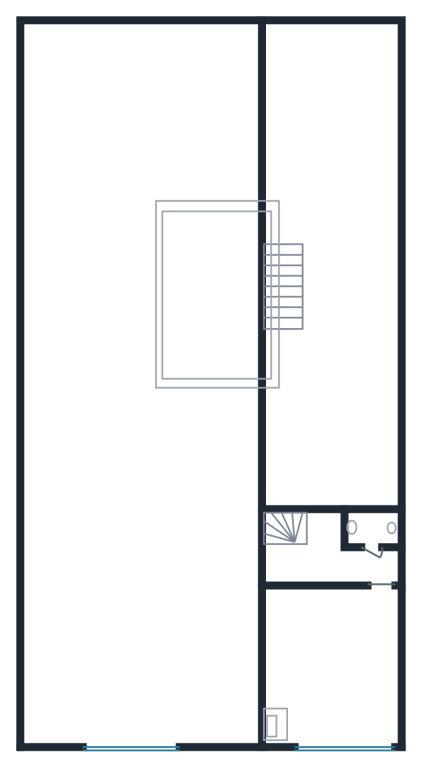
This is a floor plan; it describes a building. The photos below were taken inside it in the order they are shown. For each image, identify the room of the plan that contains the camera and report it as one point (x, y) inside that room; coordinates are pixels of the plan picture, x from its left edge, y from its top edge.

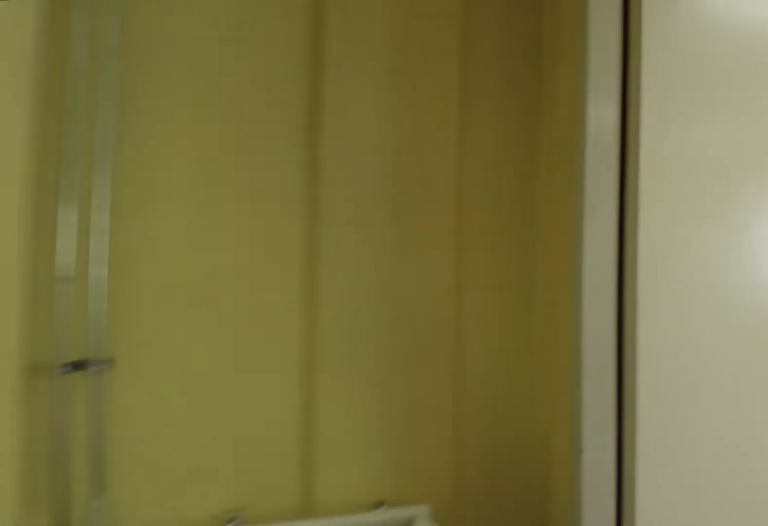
(326, 556)
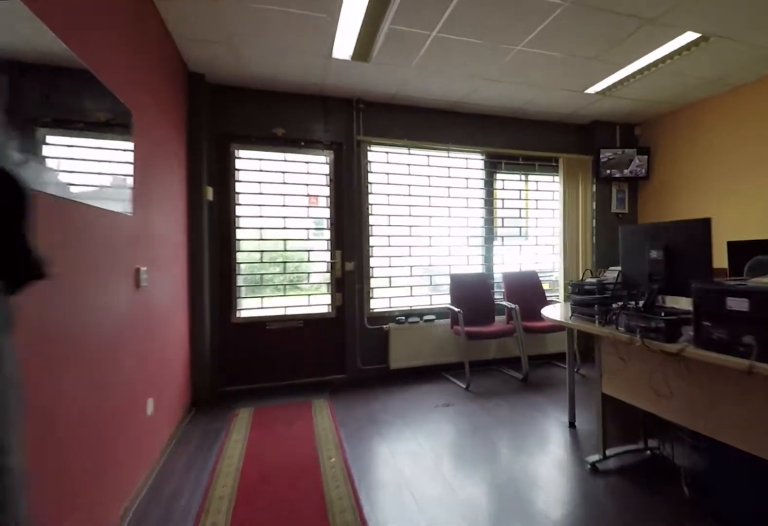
(332, 663)
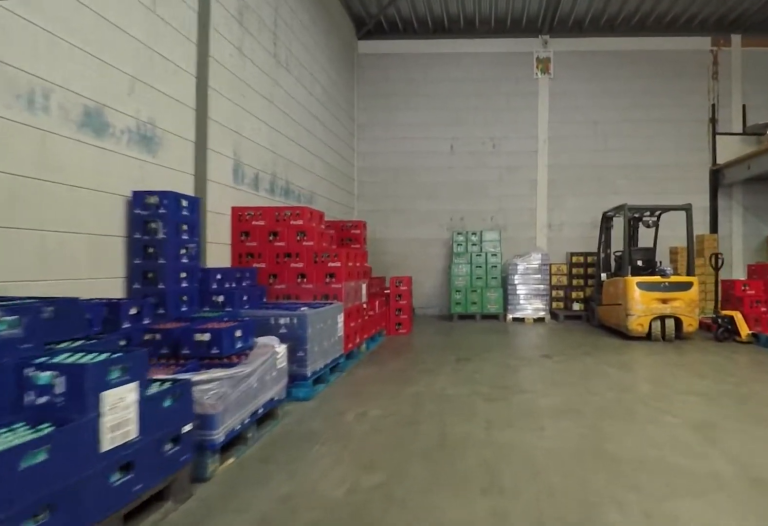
(31, 483)
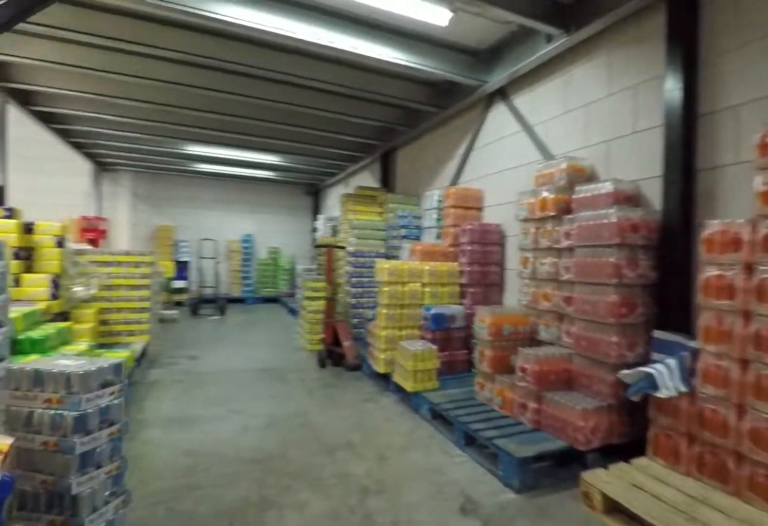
(332, 264)
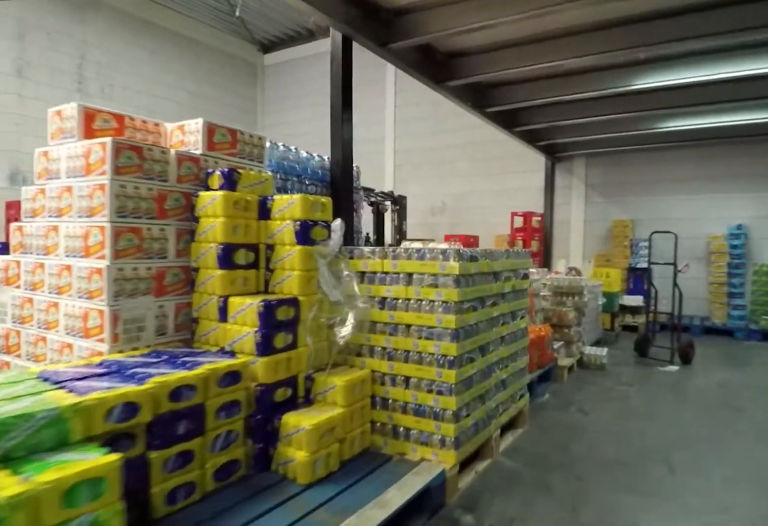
(332, 264)
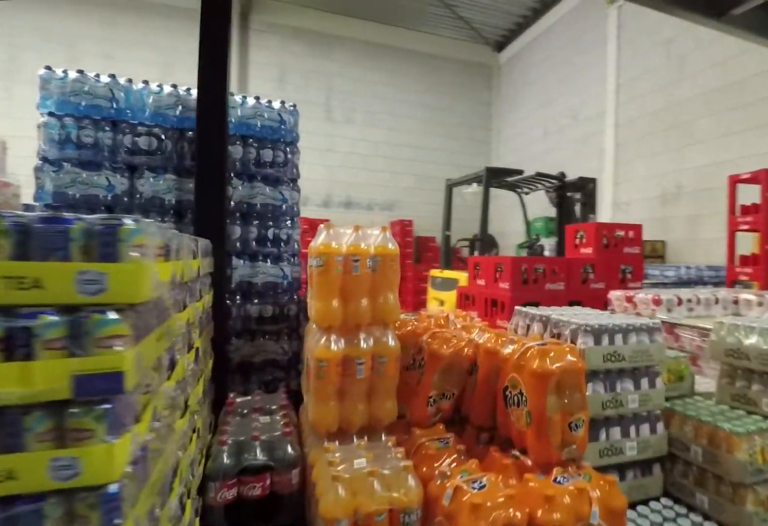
(332, 264)
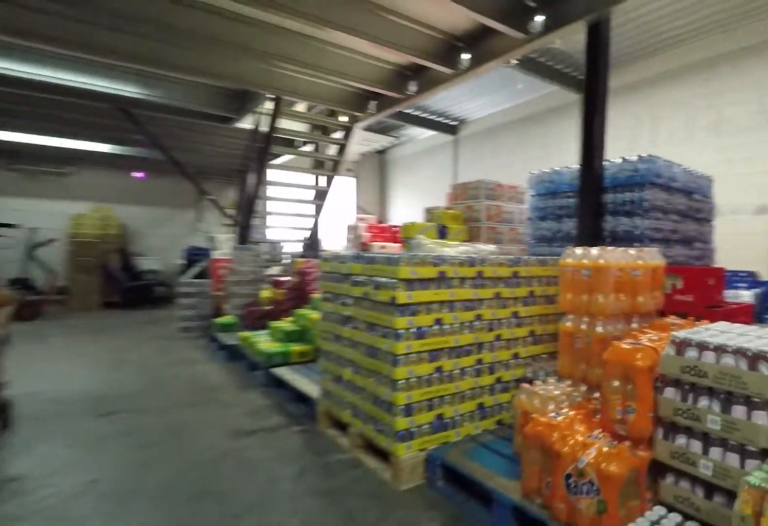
(332, 264)
